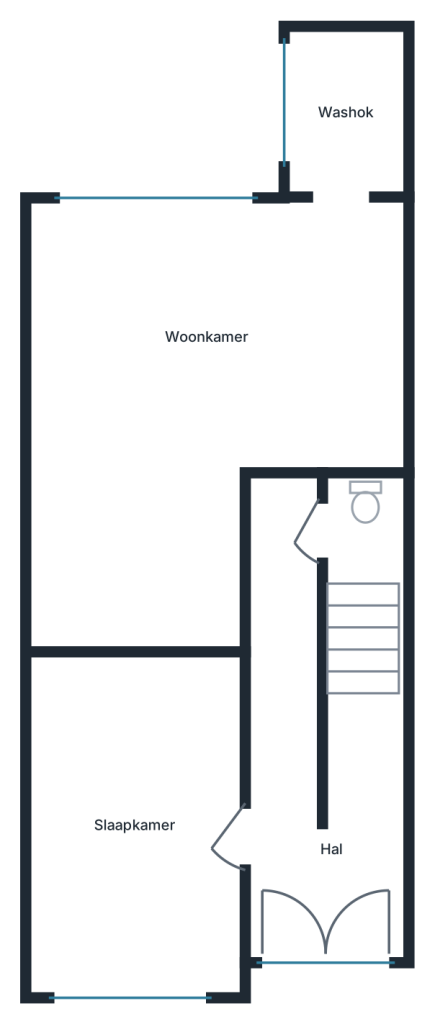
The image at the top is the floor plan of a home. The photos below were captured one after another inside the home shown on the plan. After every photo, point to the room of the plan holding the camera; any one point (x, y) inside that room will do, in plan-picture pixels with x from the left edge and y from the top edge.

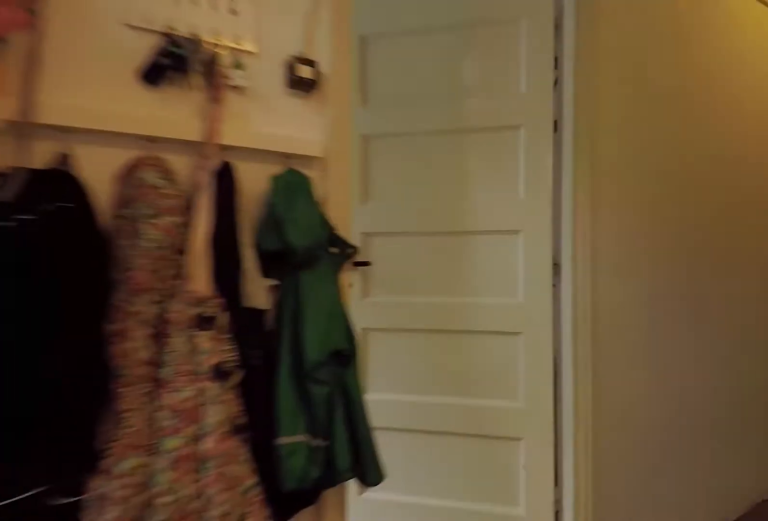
(312, 756)
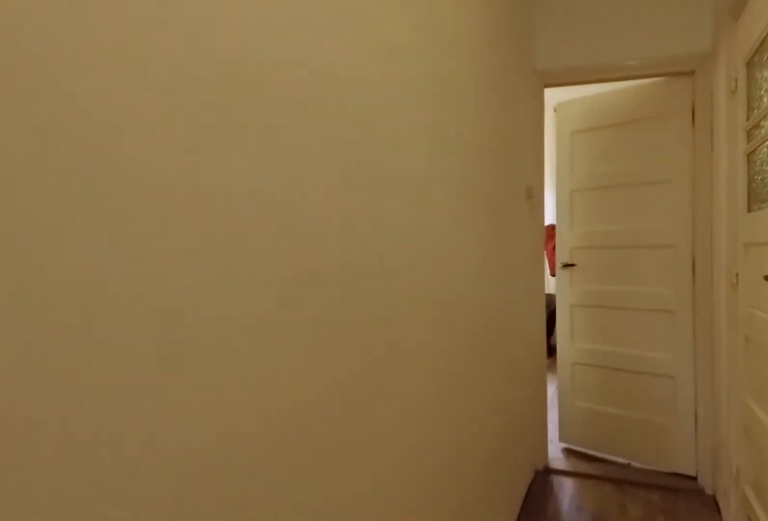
(312, 756)
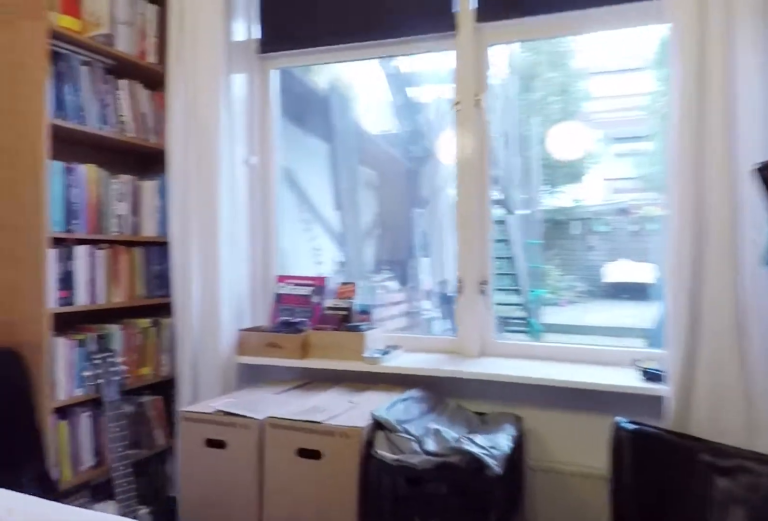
(127, 354)
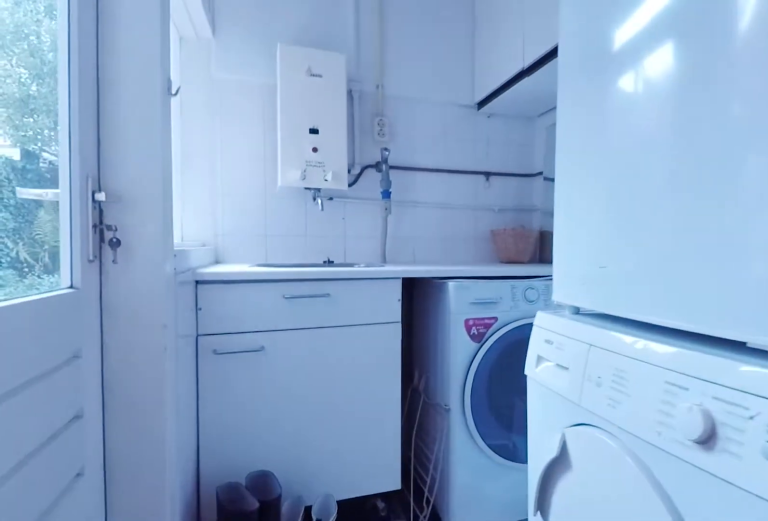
(344, 116)
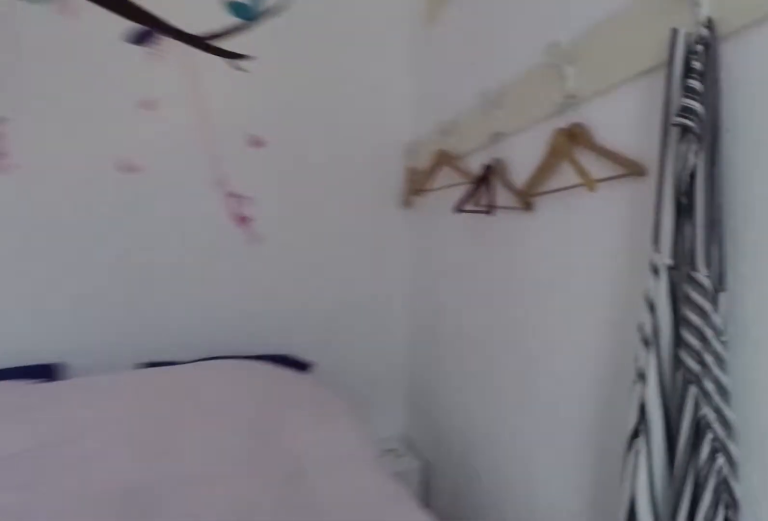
(137, 823)
